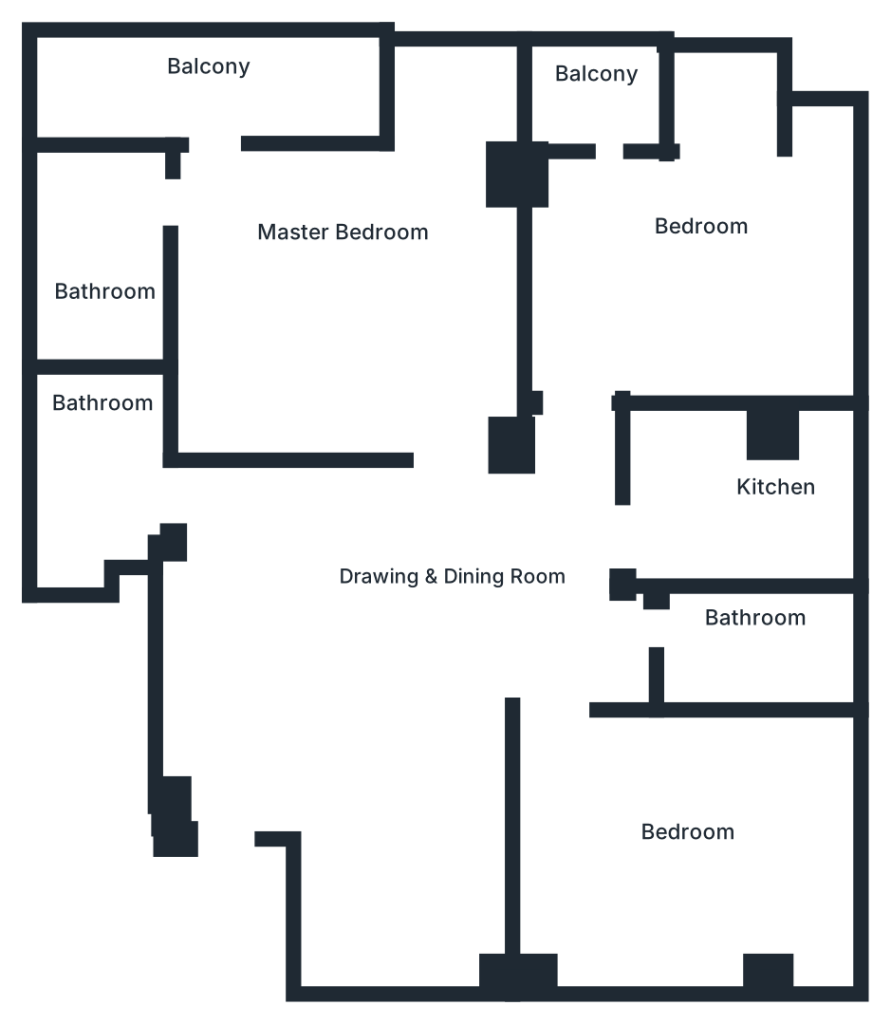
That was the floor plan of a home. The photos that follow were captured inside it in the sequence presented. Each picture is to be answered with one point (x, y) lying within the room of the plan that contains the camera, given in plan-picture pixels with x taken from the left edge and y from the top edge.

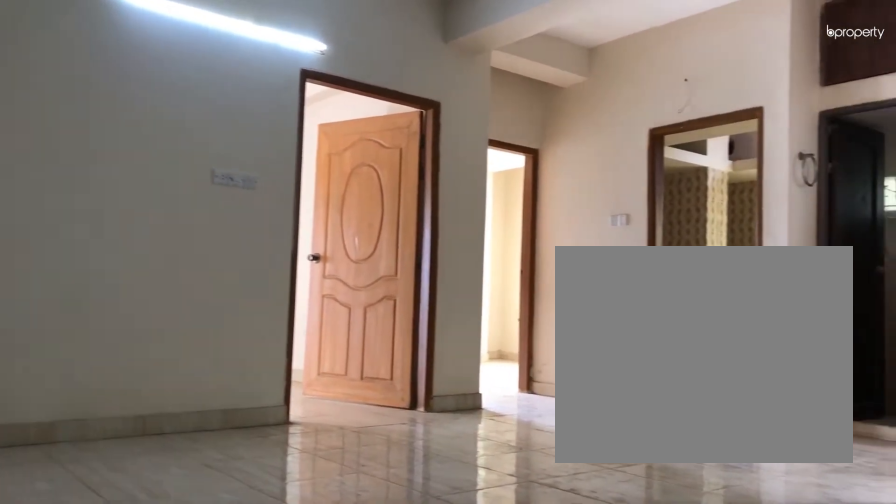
(459, 589)
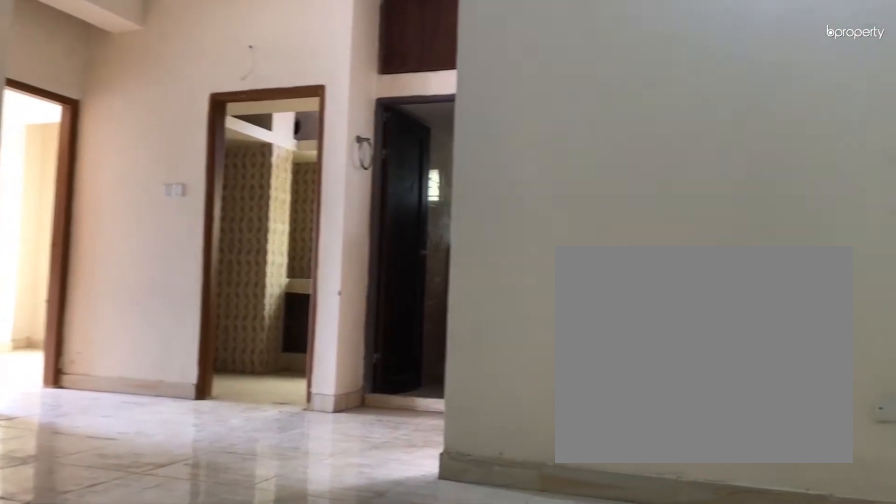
(459, 589)
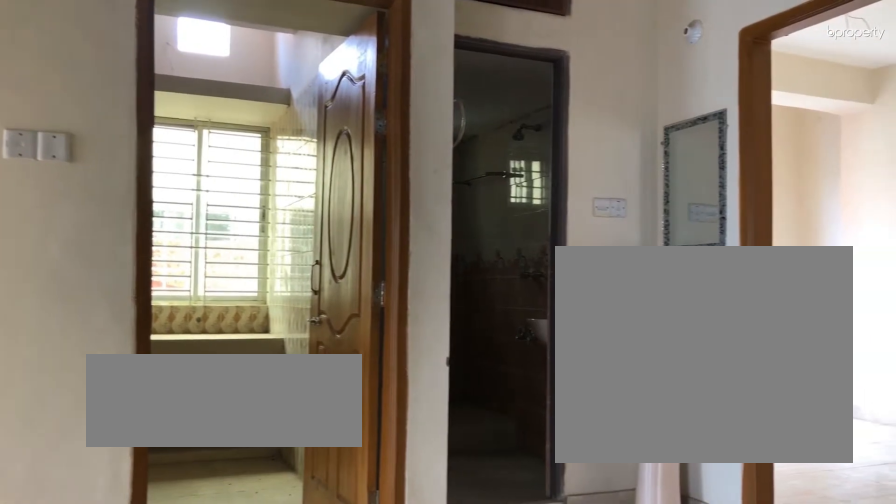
(459, 589)
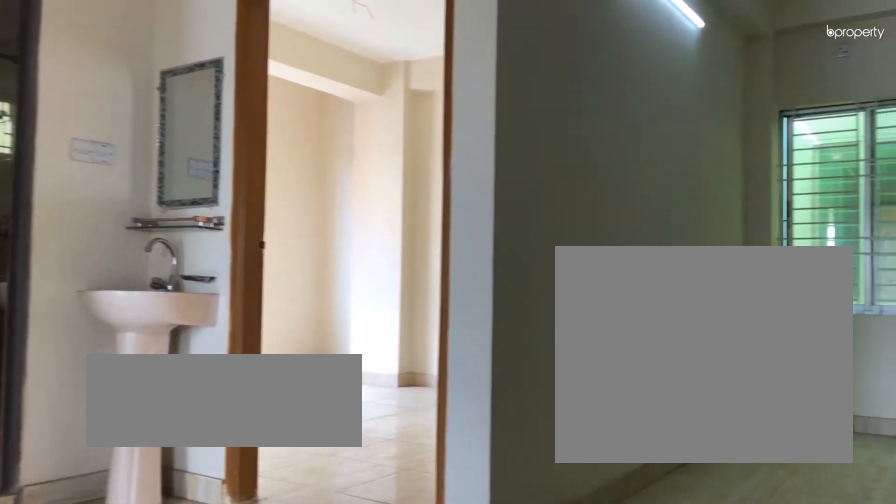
(459, 589)
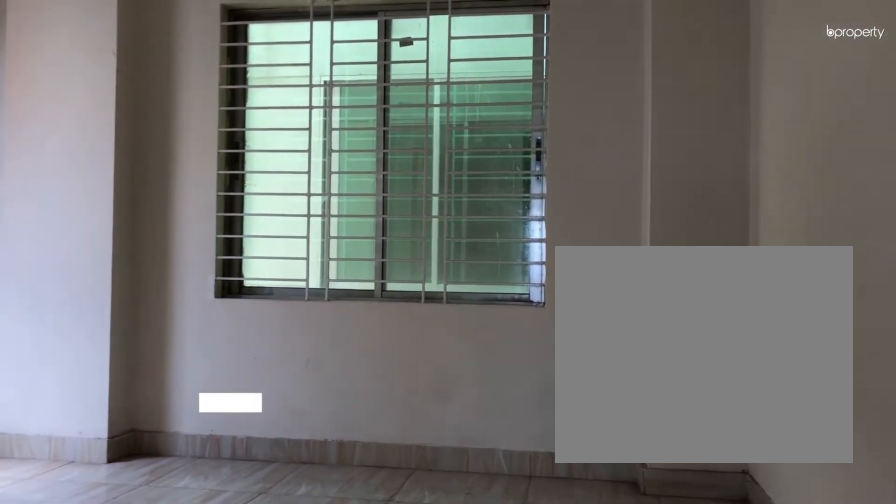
(696, 822)
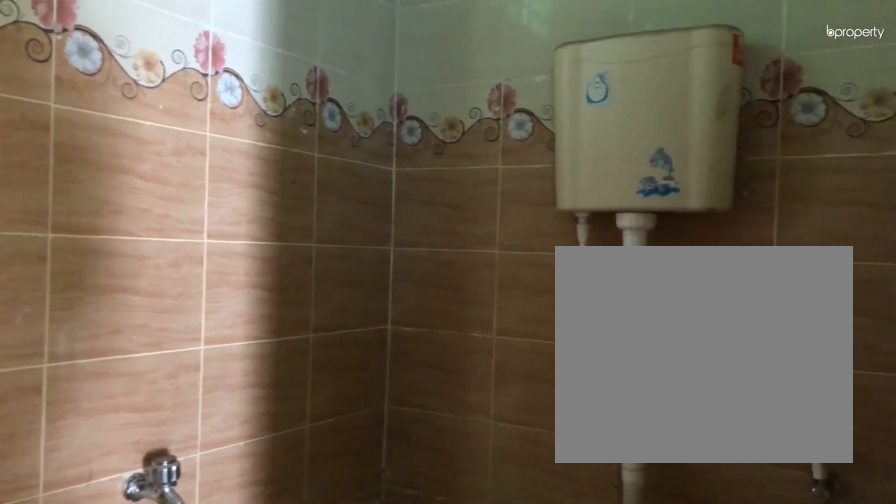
(91, 438)
